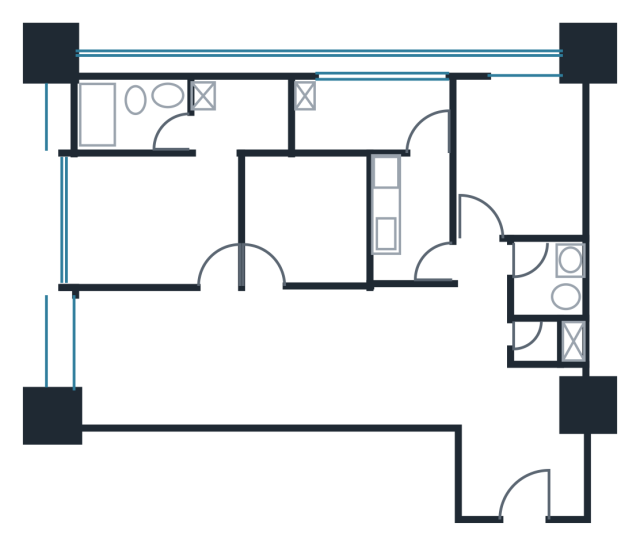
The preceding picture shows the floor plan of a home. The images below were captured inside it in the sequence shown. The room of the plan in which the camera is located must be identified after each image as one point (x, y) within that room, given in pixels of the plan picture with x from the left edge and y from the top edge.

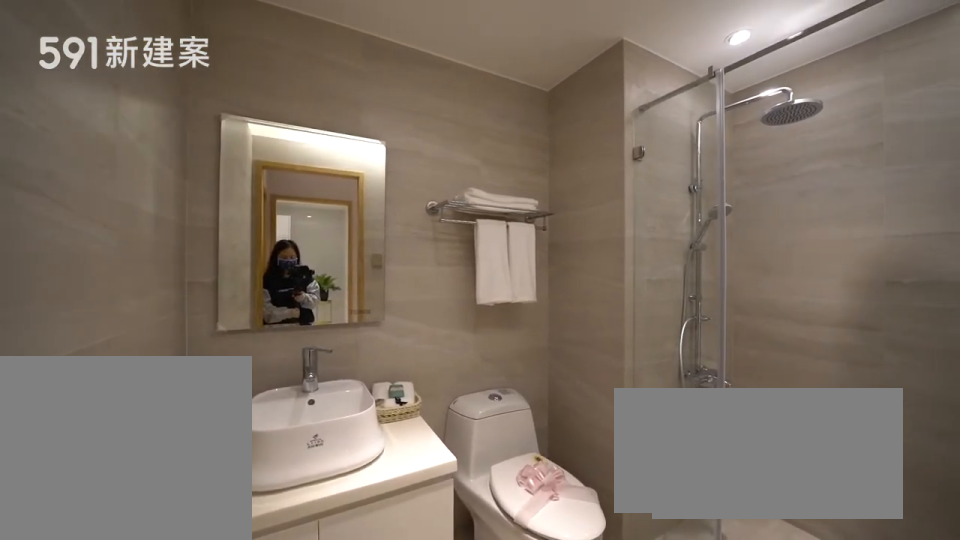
(551, 305)
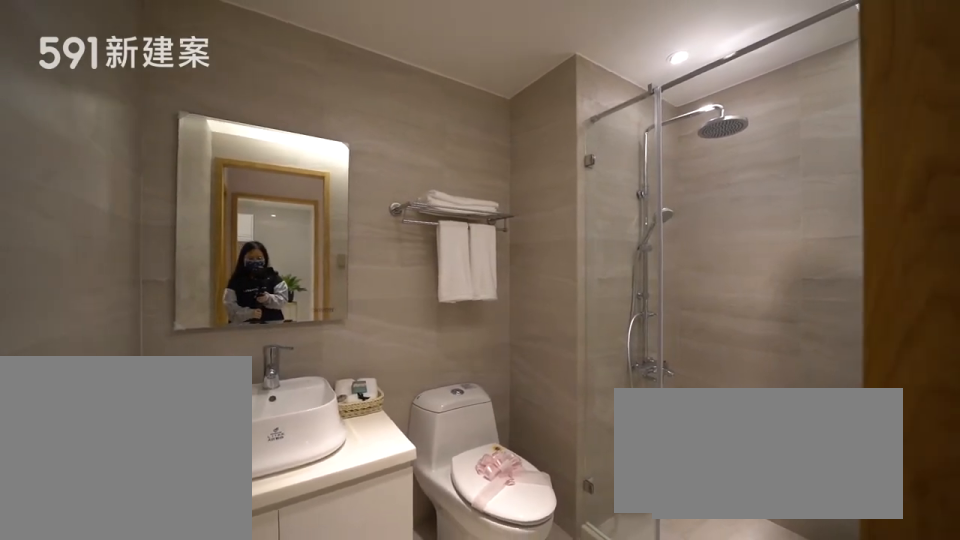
(551, 305)
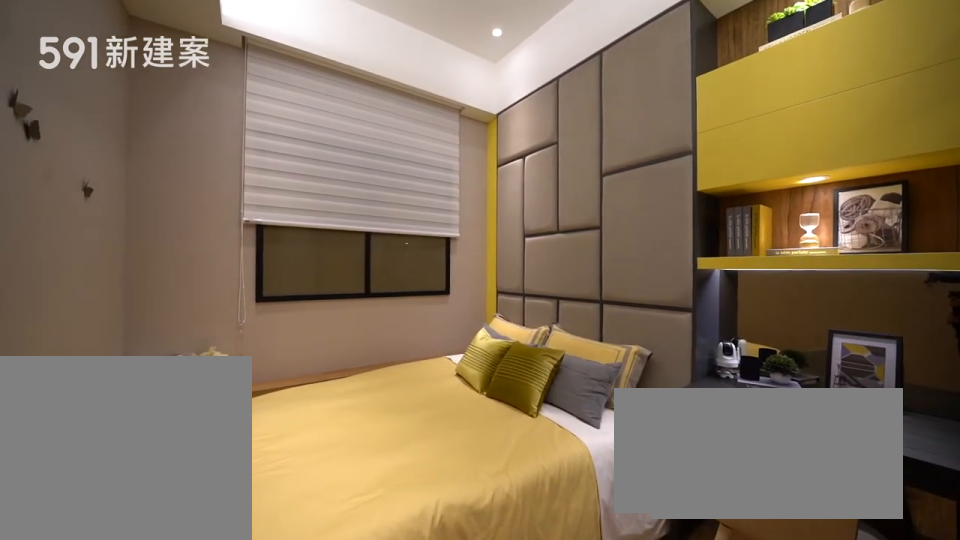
(520, 157)
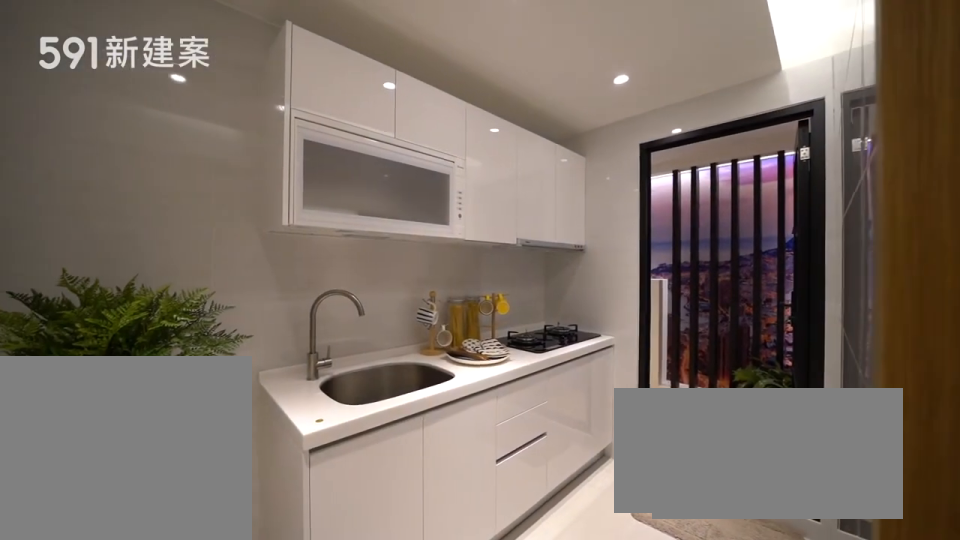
(411, 216)
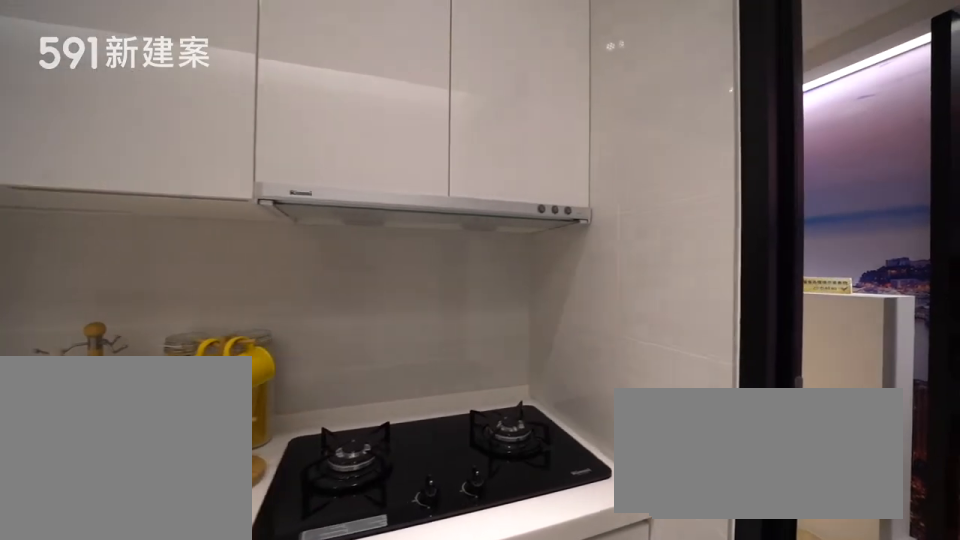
(411, 216)
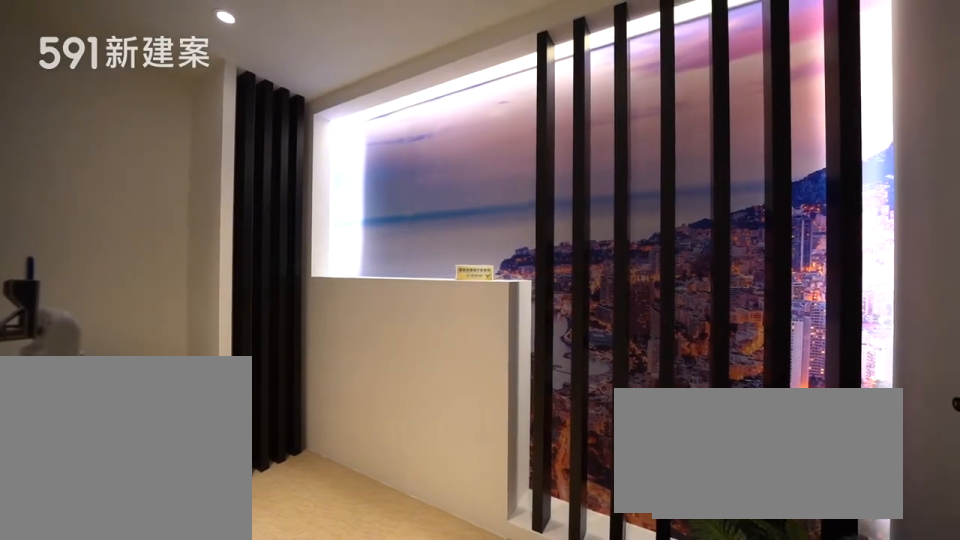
(366, 112)
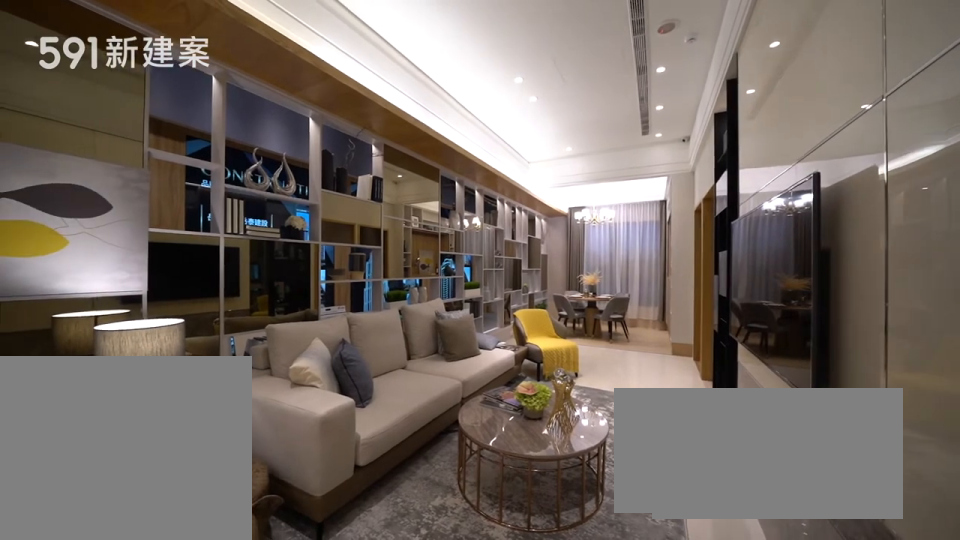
(263, 358)
